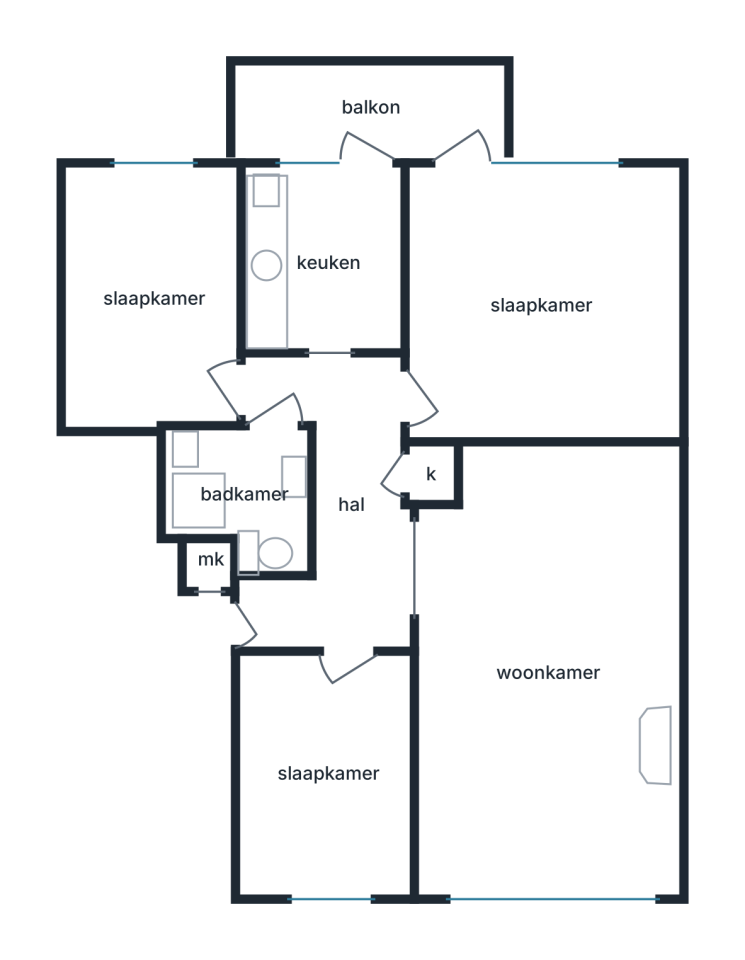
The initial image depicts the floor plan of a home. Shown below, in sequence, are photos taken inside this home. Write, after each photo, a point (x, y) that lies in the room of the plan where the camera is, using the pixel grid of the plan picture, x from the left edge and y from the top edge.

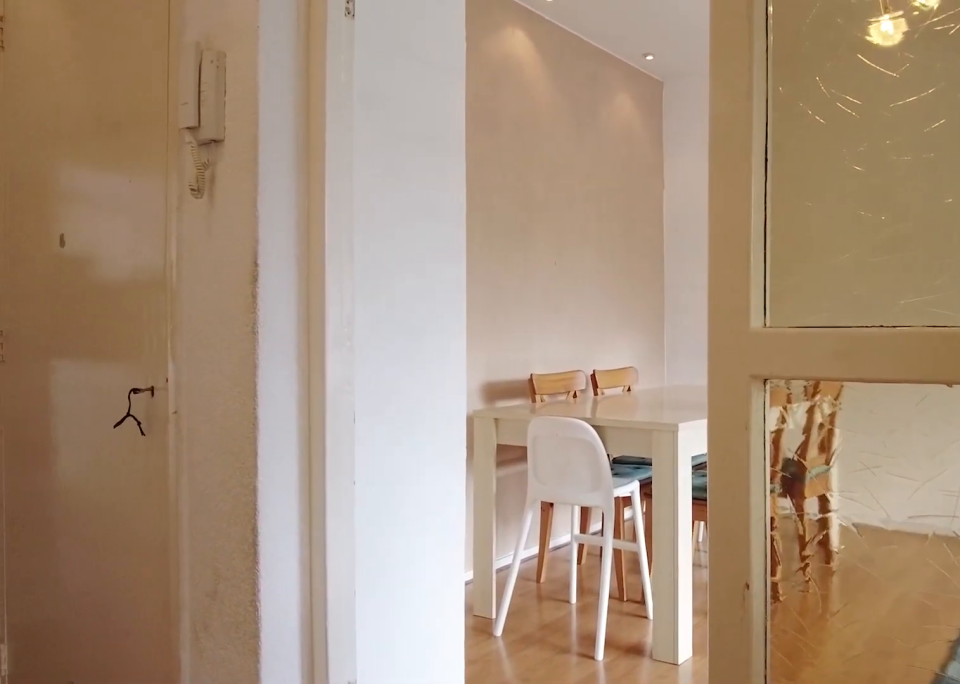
(339, 503)
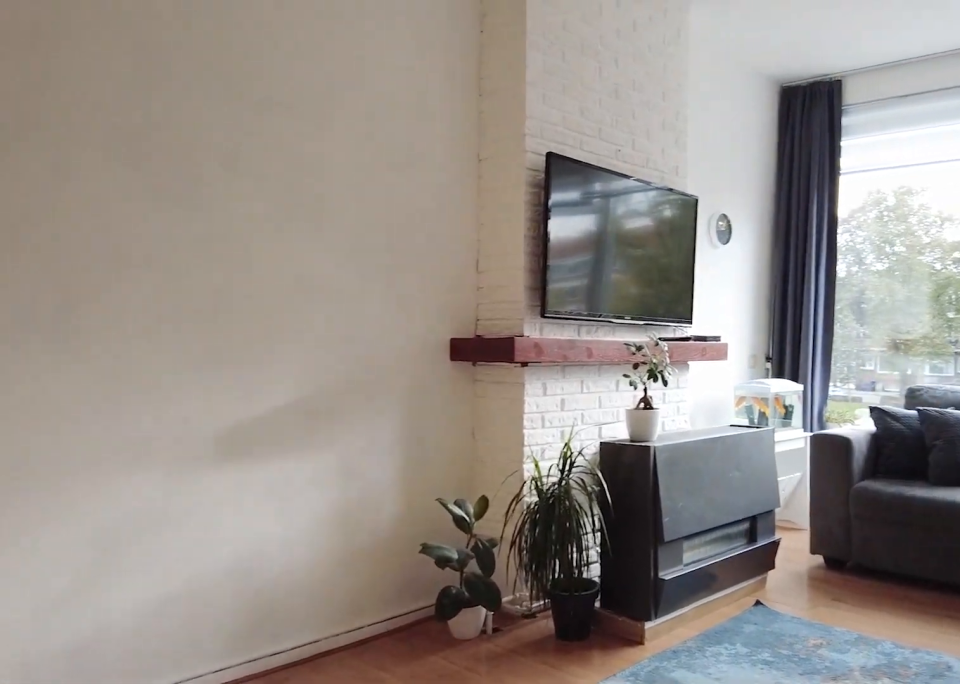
(547, 670)
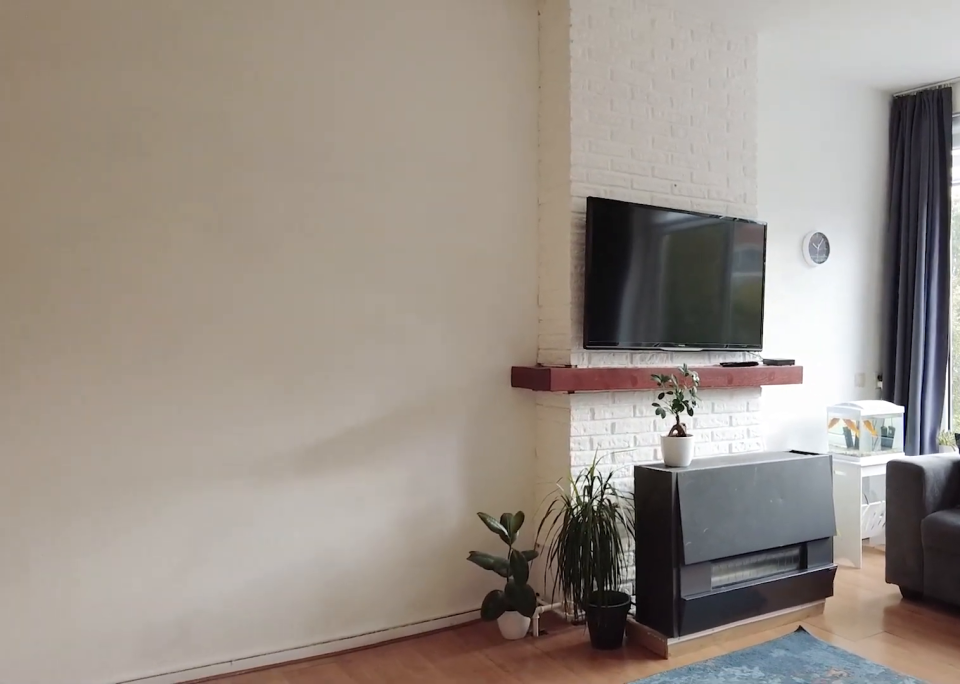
(547, 670)
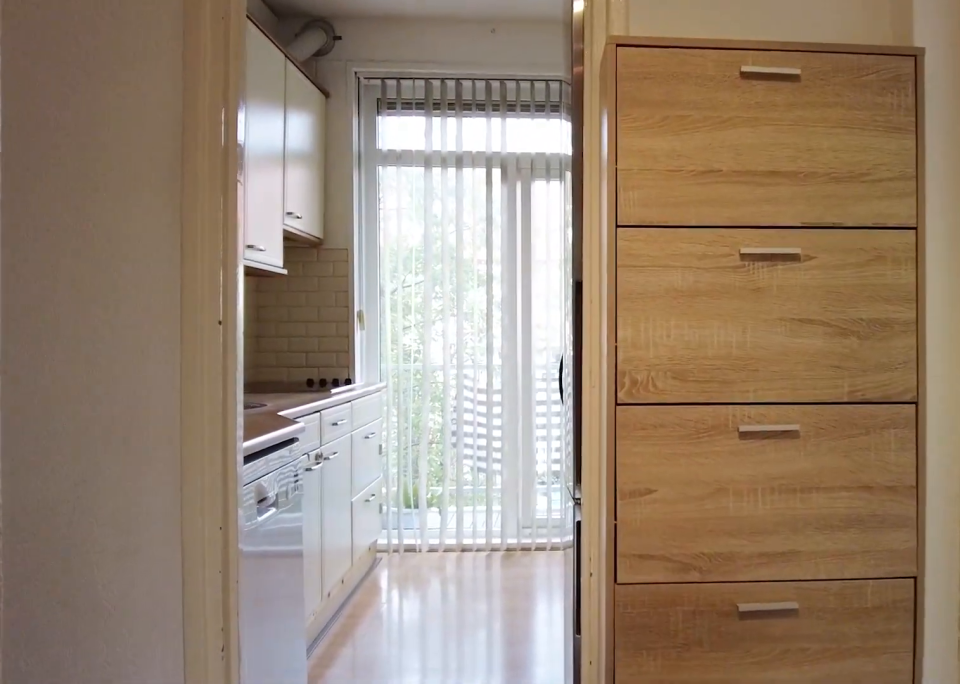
(339, 503)
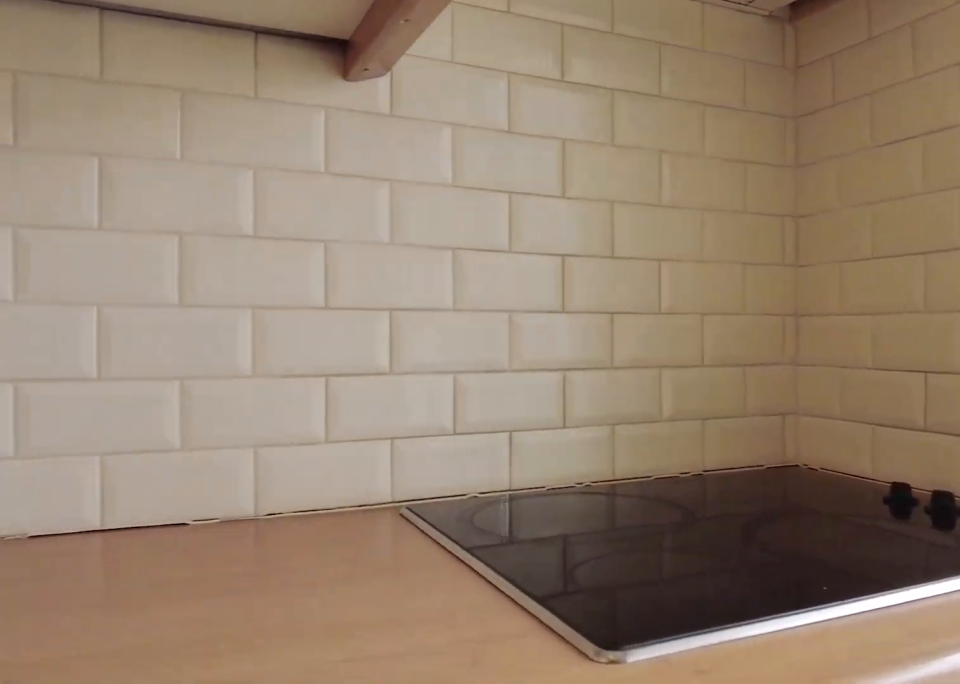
(325, 263)
